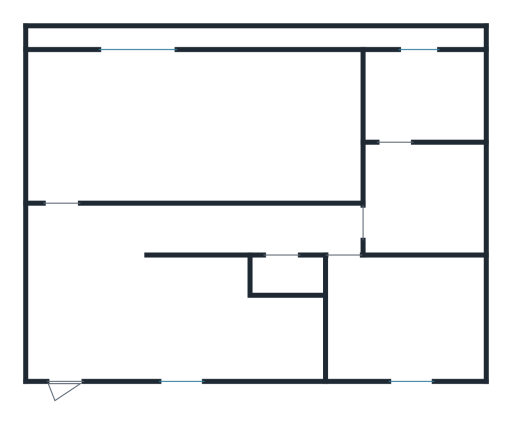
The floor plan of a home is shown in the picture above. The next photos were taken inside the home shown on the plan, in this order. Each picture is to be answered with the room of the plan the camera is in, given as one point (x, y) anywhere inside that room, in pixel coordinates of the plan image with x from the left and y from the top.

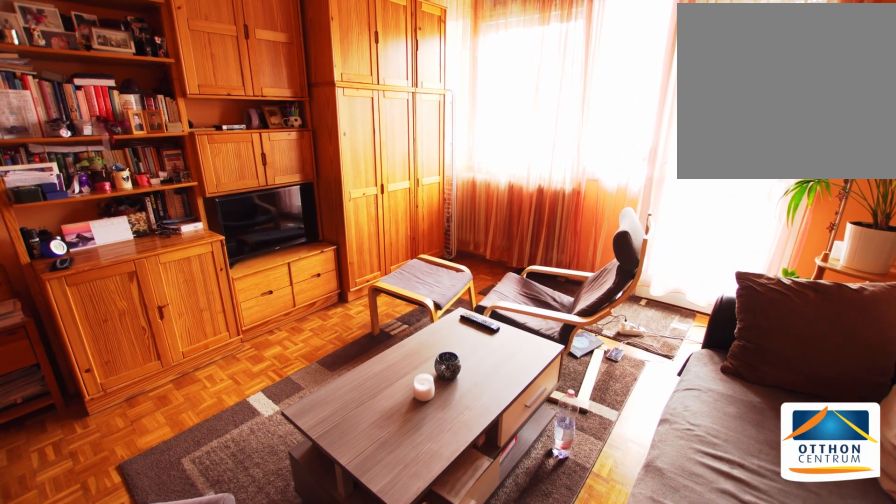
(190, 122)
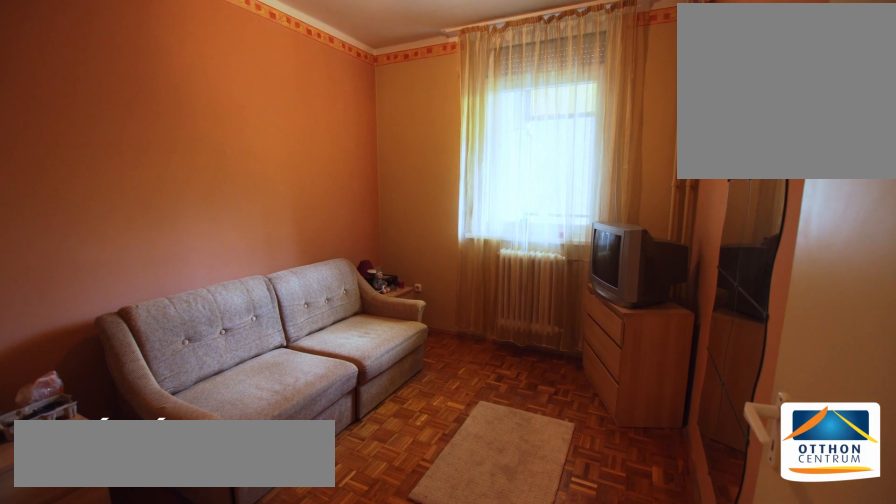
(409, 317)
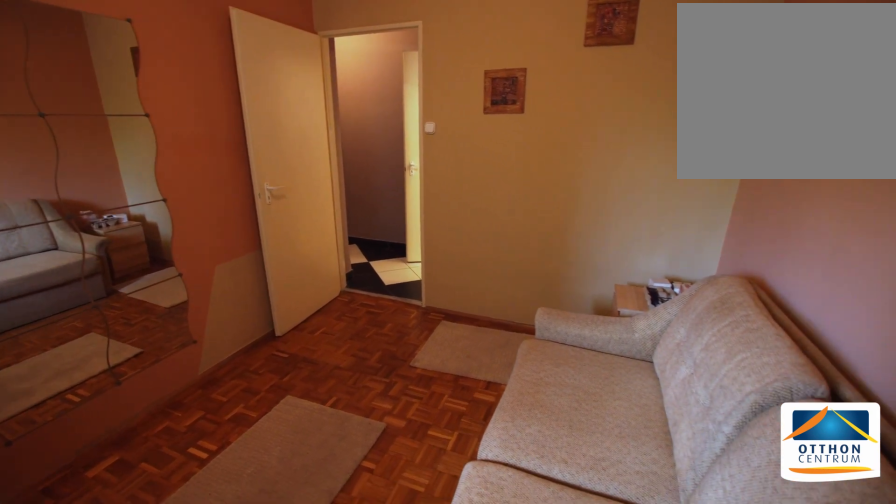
(409, 317)
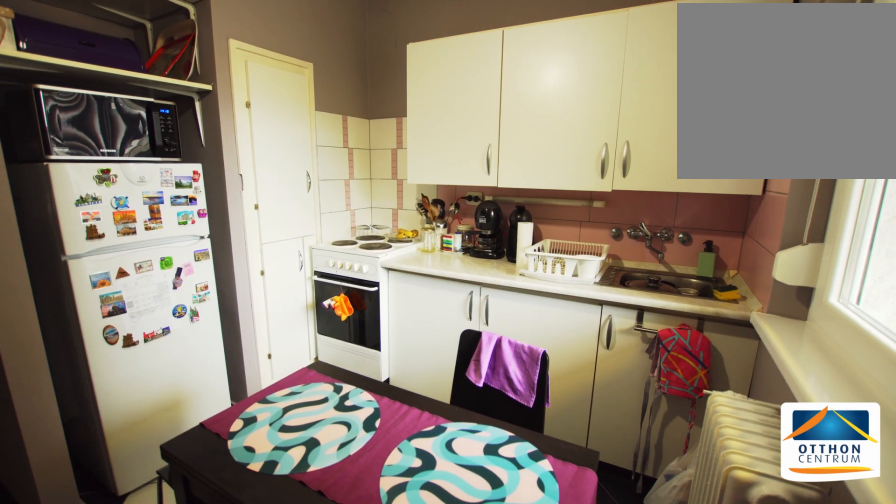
(177, 317)
